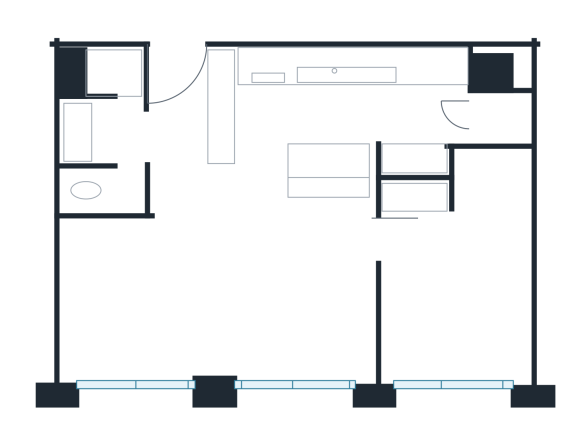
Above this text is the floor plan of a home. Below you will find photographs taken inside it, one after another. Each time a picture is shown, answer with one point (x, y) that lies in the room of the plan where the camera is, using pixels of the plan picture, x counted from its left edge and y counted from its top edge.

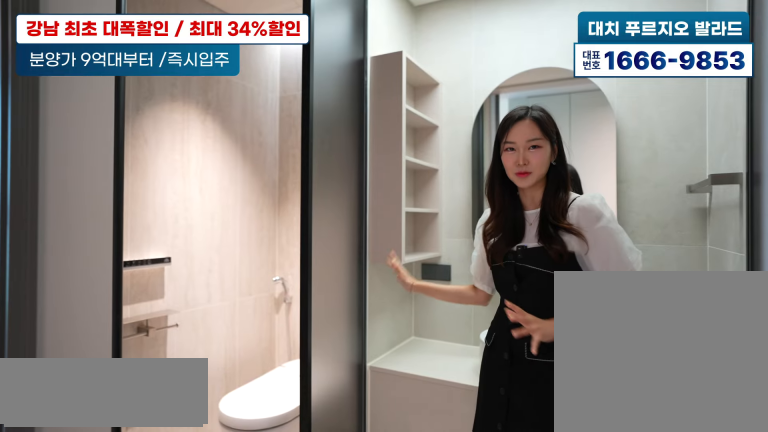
(114, 121)
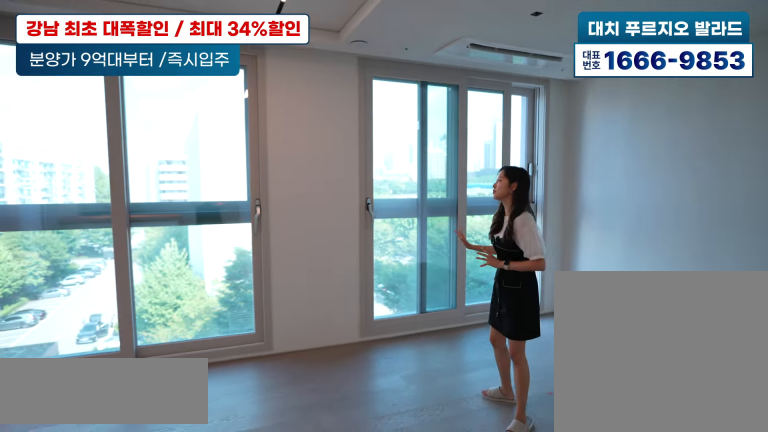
(195, 276)
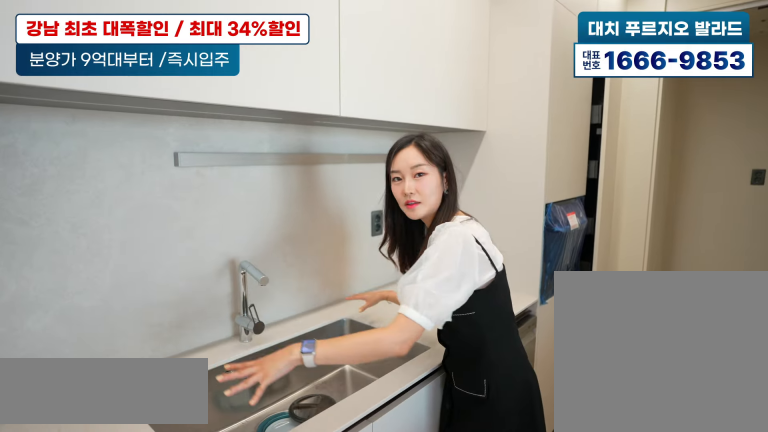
(365, 105)
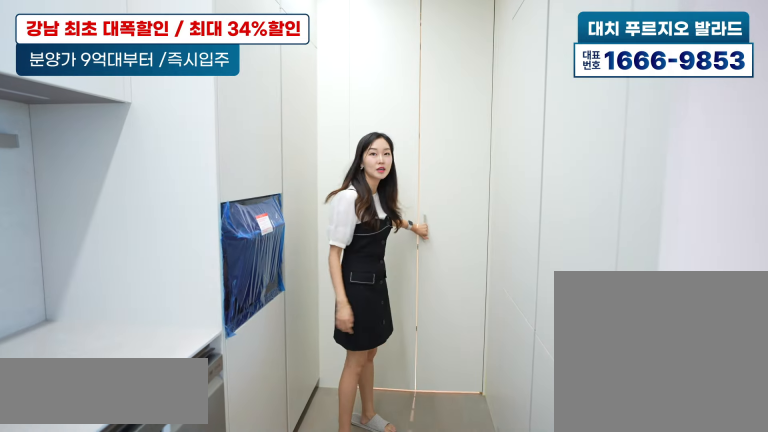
(366, 105)
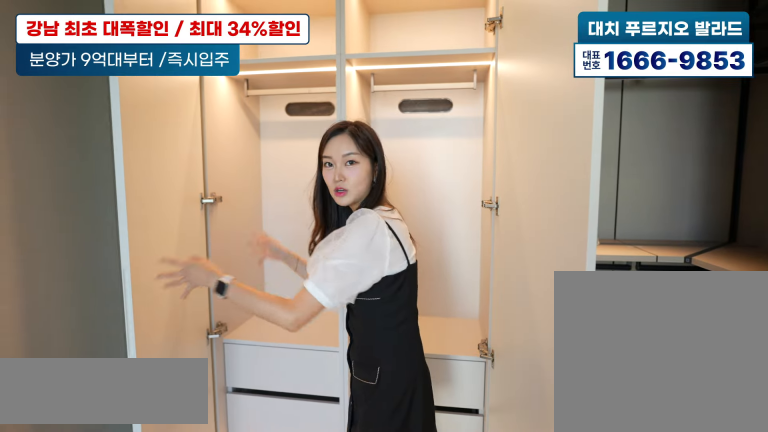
(449, 289)
